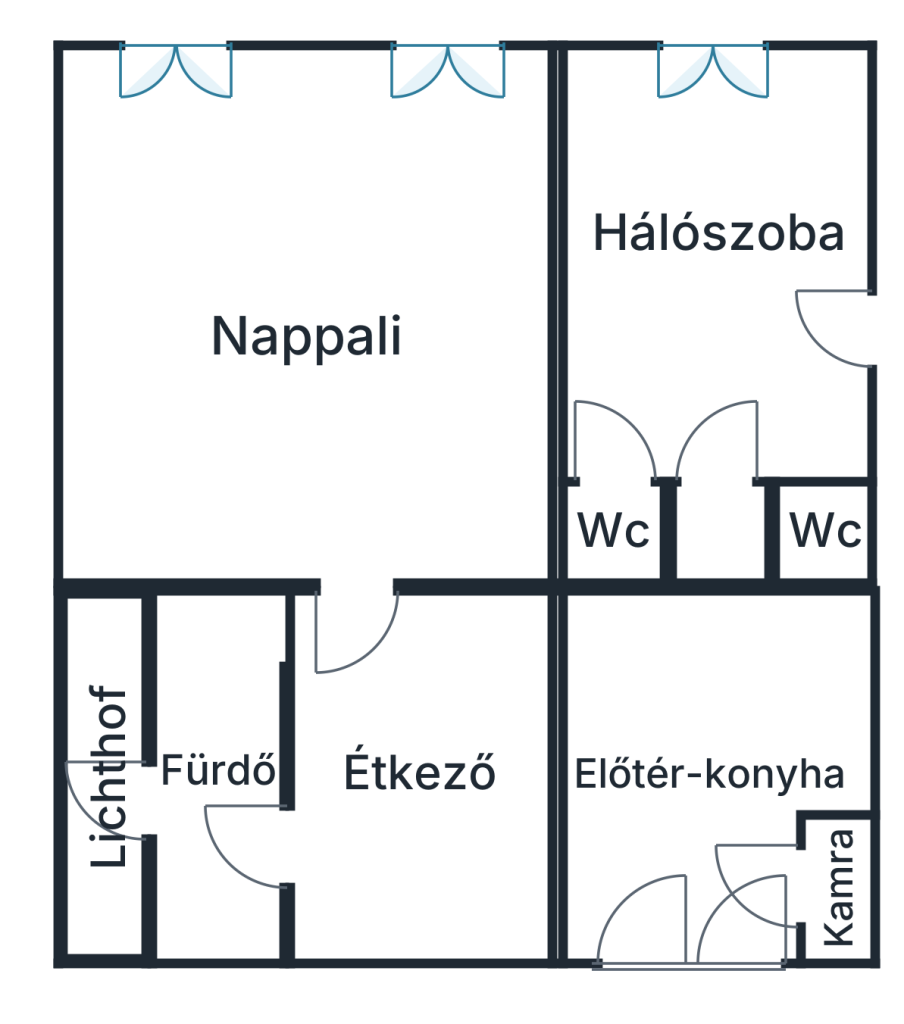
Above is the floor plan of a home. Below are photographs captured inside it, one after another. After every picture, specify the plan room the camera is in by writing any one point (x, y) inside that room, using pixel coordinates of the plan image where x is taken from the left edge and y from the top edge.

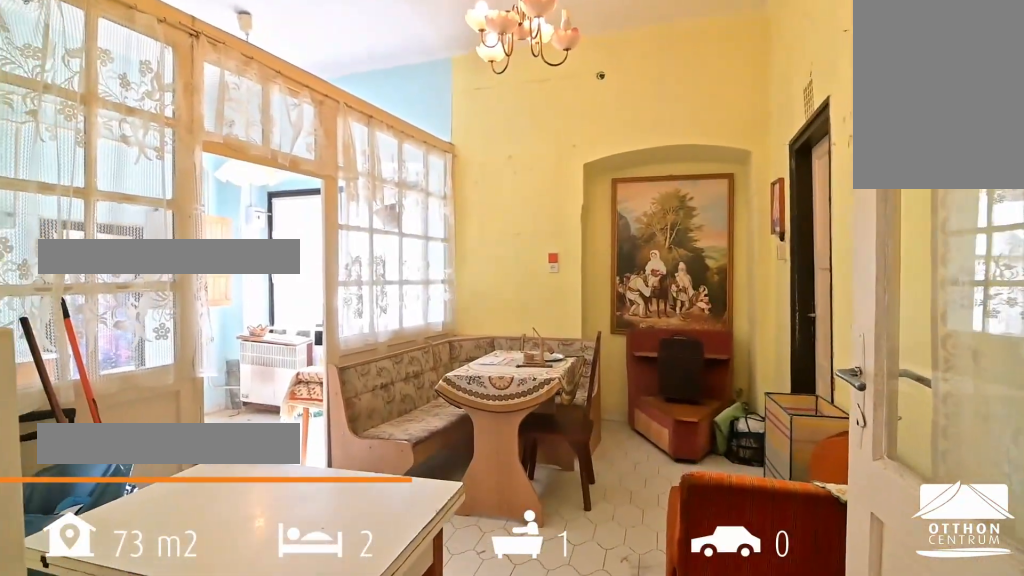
(389, 776)
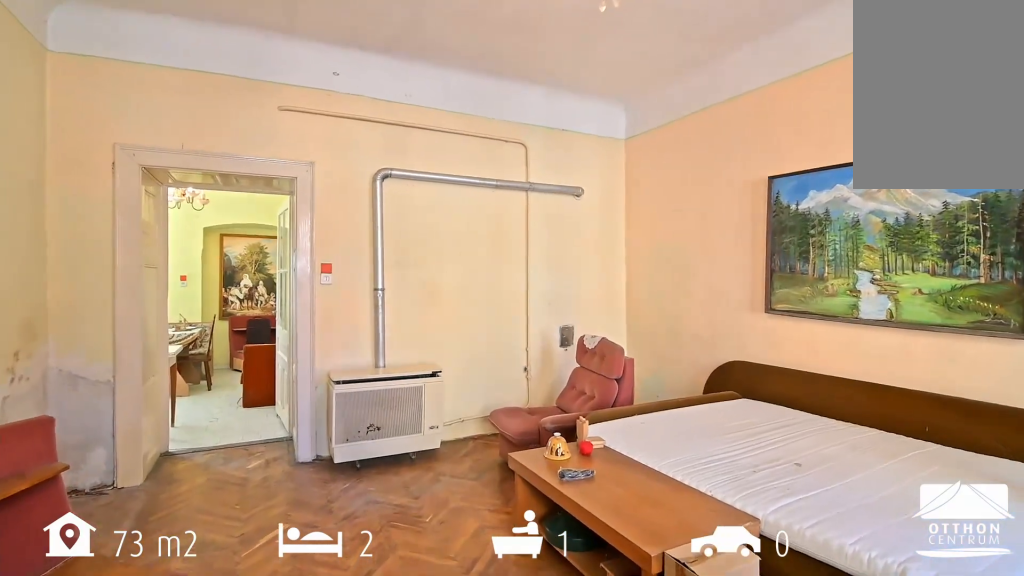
(319, 271)
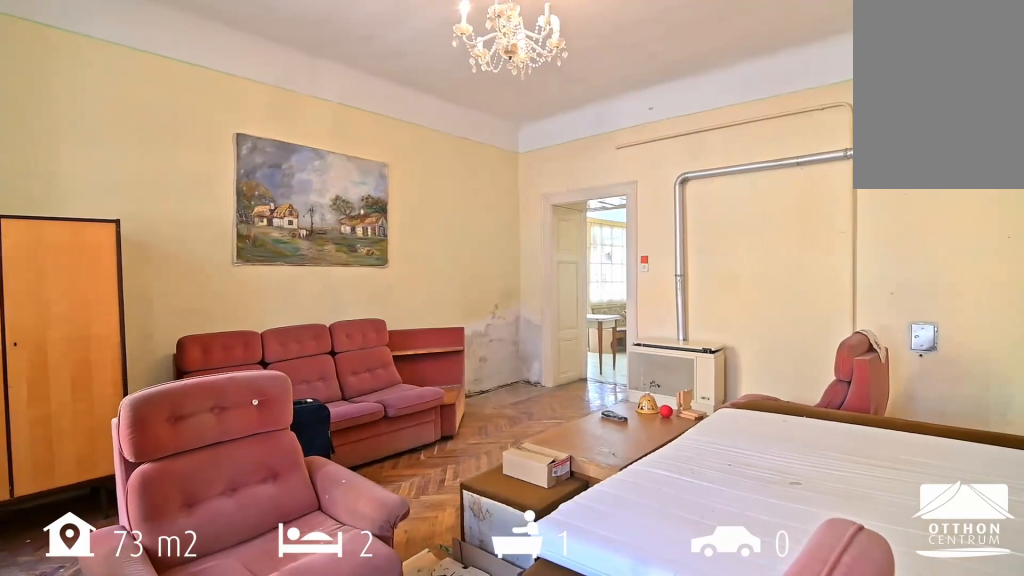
(319, 271)
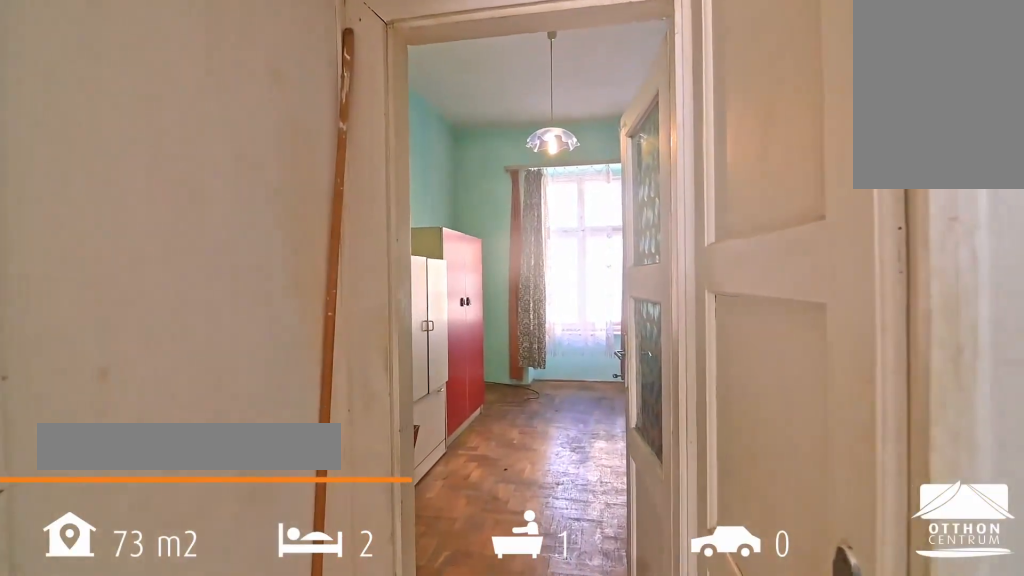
(713, 281)
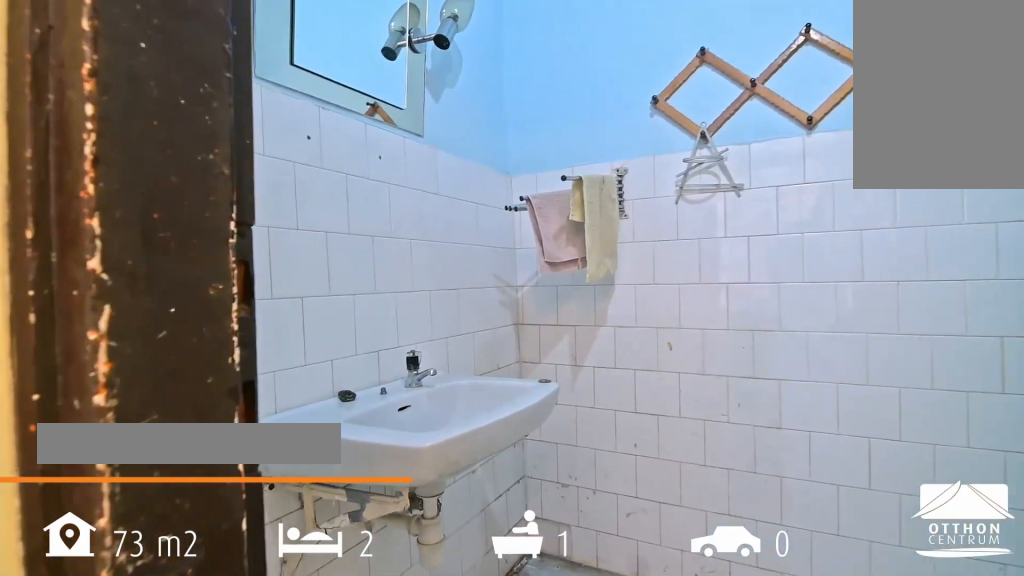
(217, 805)
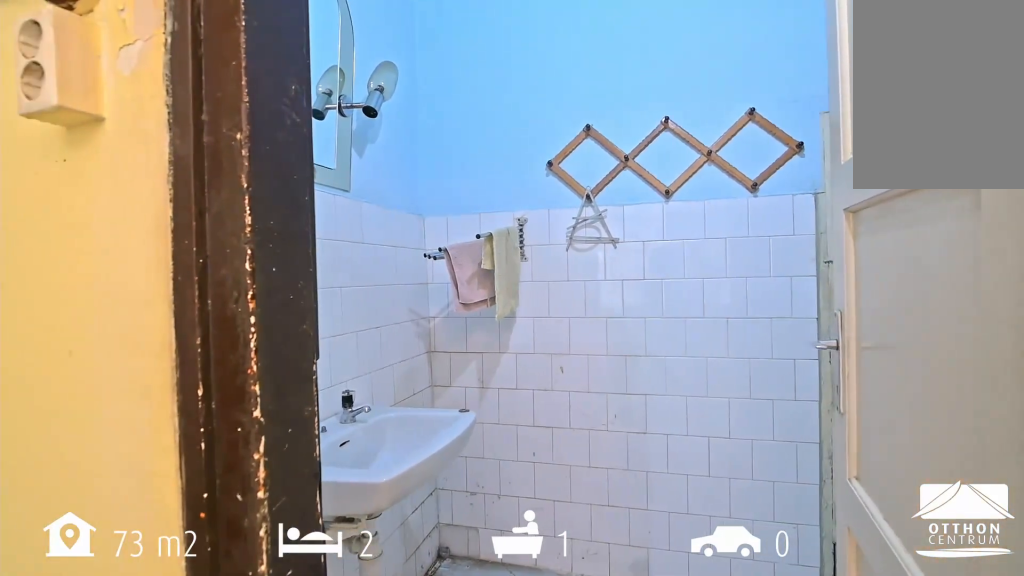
(217, 806)
